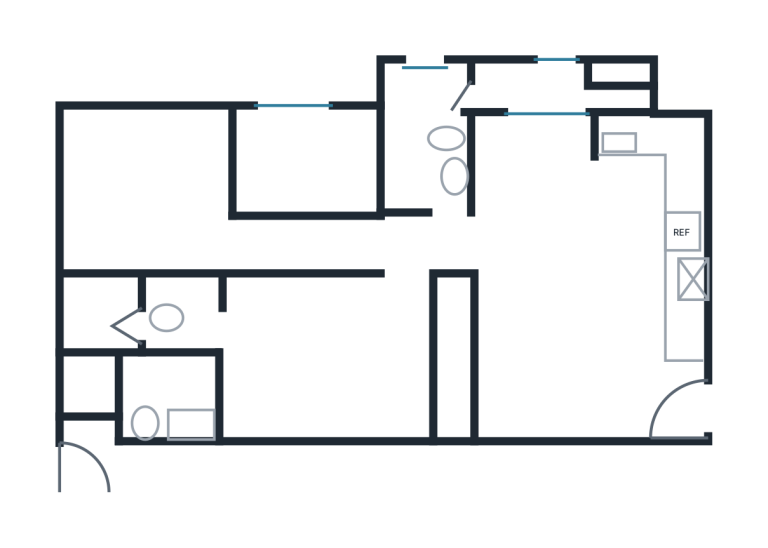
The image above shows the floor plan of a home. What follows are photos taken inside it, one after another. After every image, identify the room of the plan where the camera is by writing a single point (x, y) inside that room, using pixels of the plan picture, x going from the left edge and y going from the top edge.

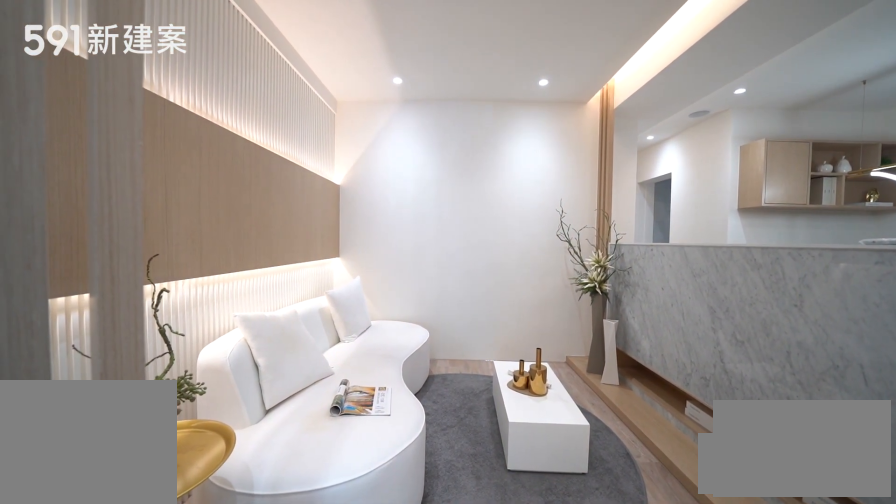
(590, 362)
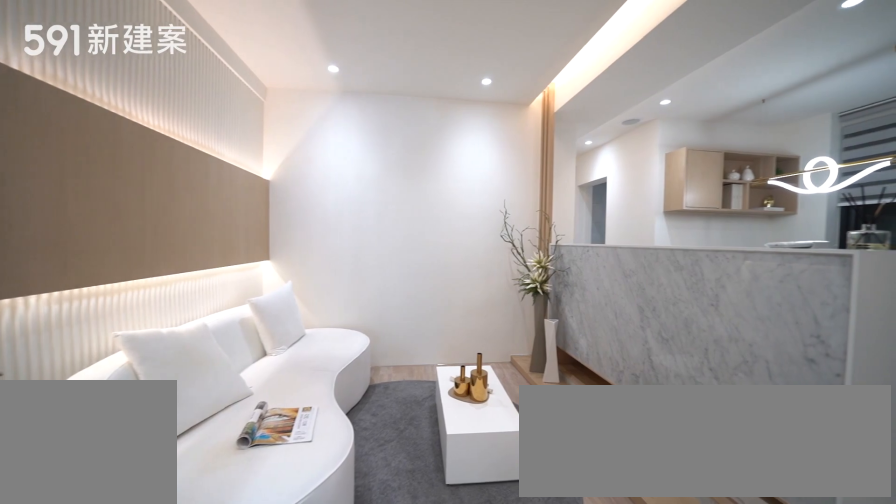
(590, 362)
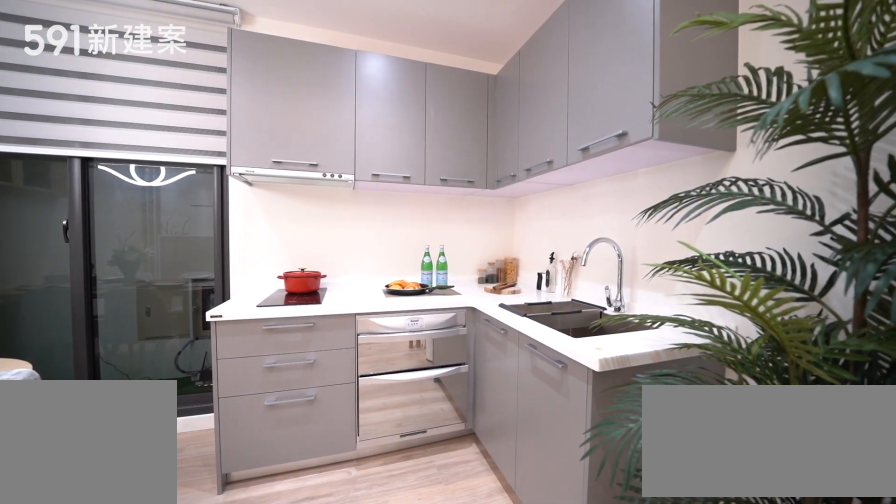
(649, 181)
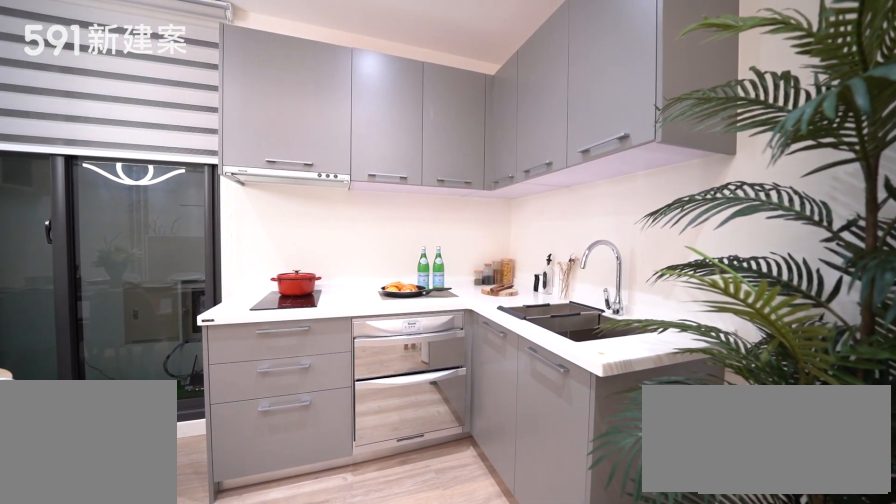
(649, 181)
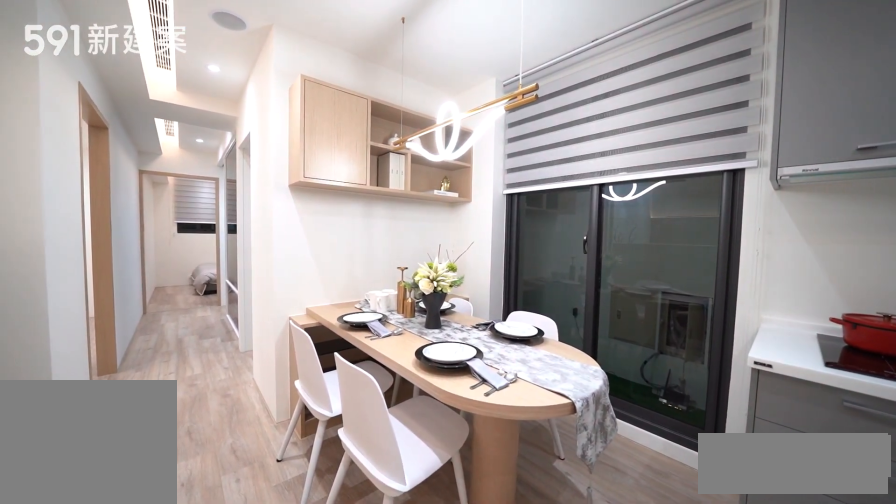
(530, 187)
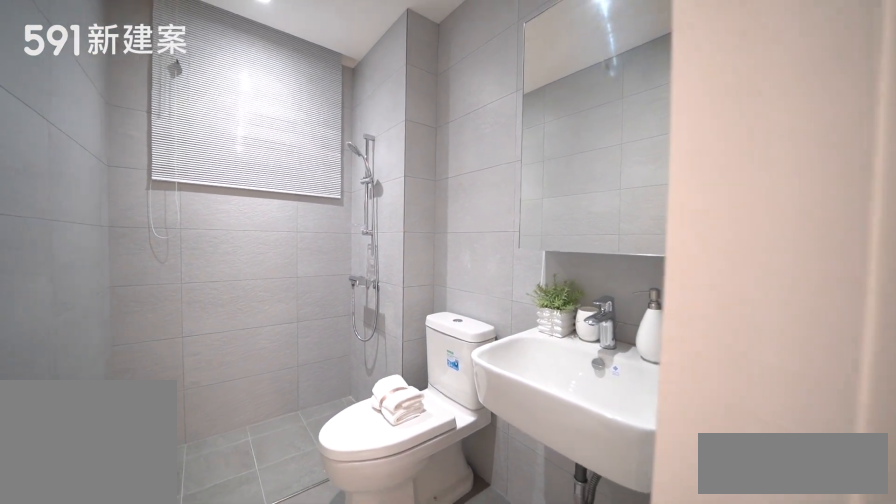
(423, 132)
